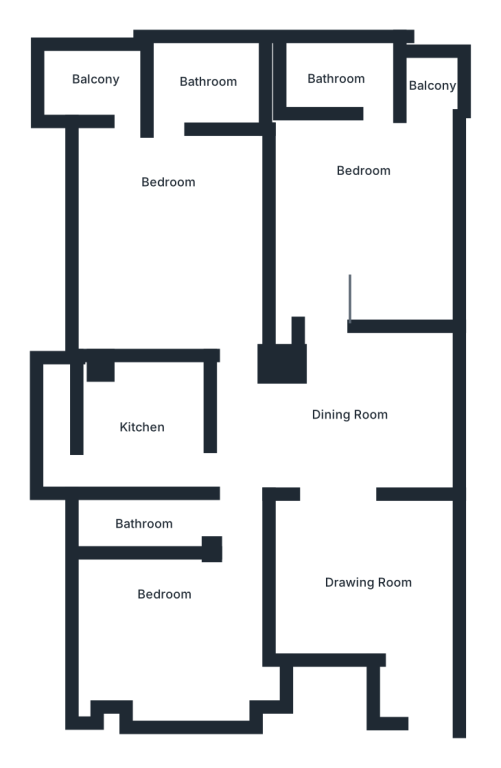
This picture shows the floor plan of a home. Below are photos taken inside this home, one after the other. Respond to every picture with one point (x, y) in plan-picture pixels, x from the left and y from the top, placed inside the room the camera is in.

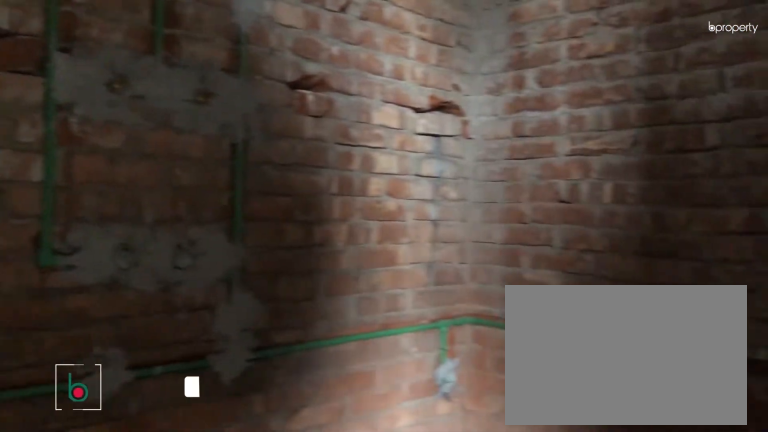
(213, 89)
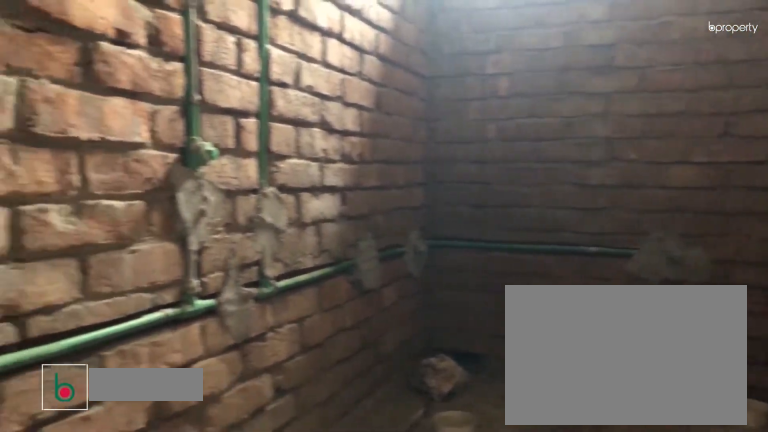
(148, 525)
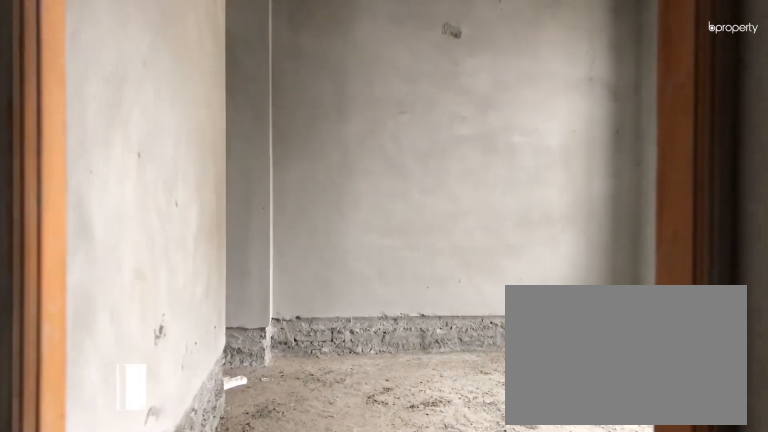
(159, 631)
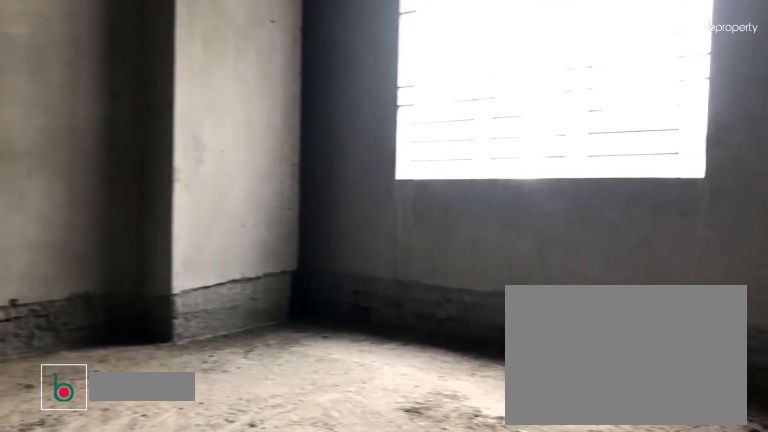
(159, 631)
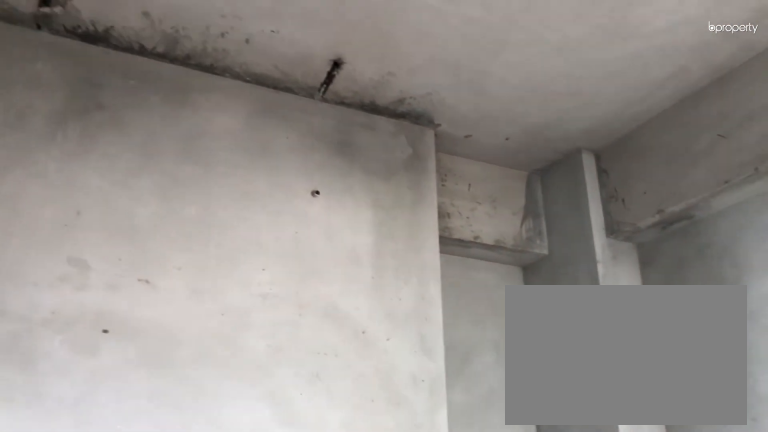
(159, 631)
